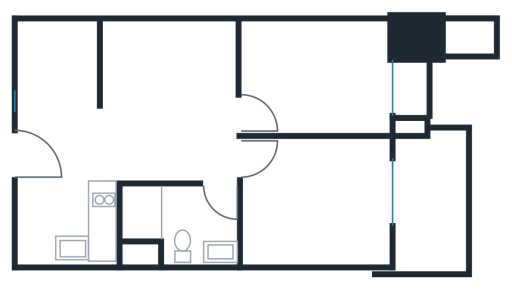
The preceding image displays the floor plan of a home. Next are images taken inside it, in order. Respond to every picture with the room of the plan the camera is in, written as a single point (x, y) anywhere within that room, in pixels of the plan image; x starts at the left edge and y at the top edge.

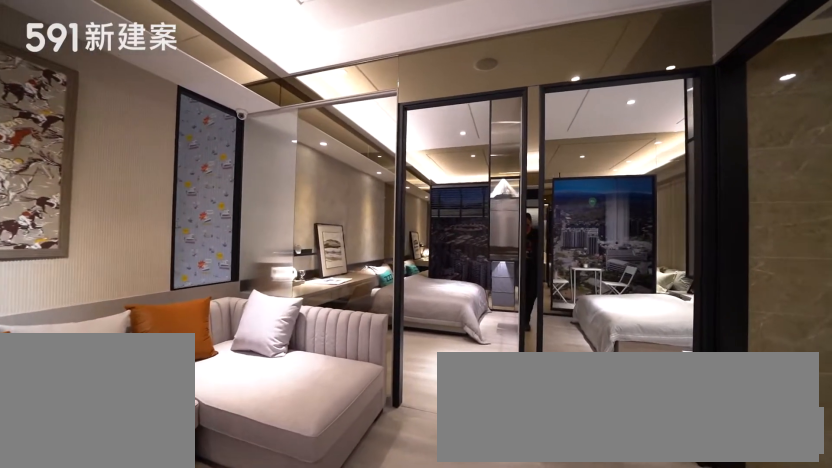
(132, 99)
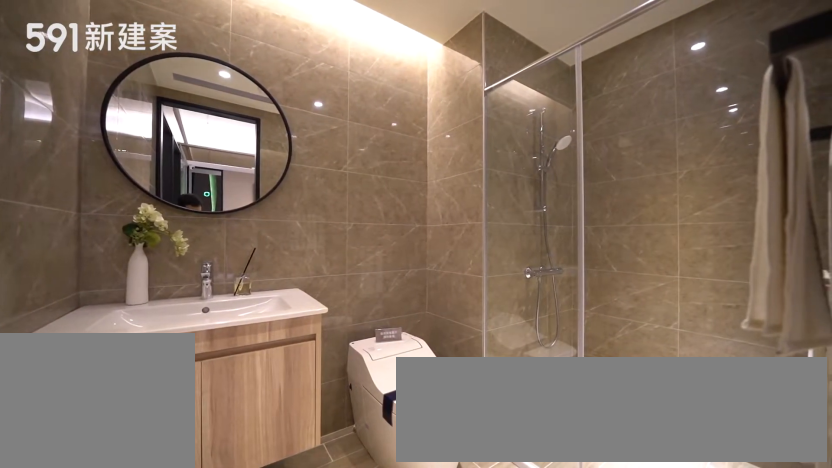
(176, 227)
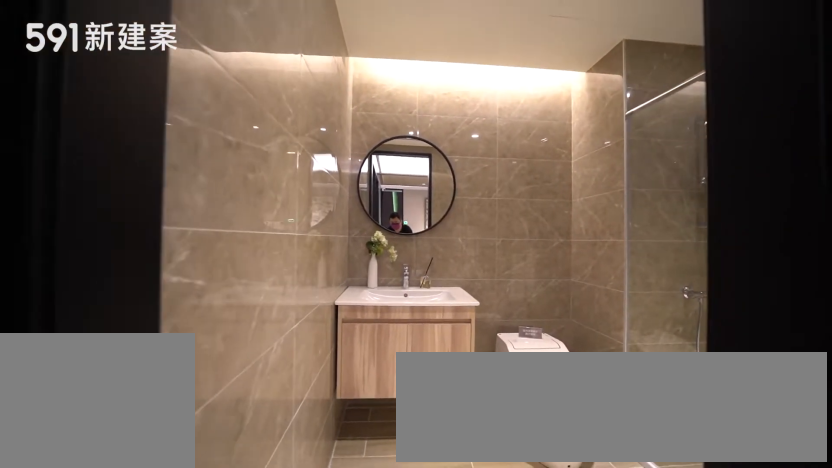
(176, 227)
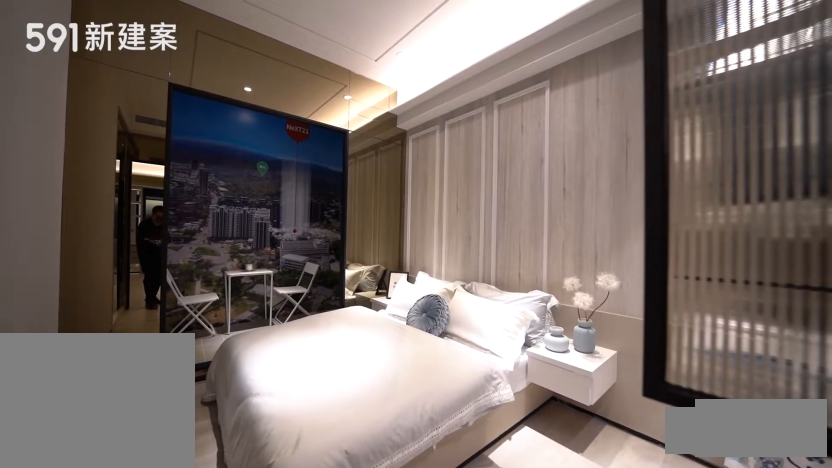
(322, 203)
